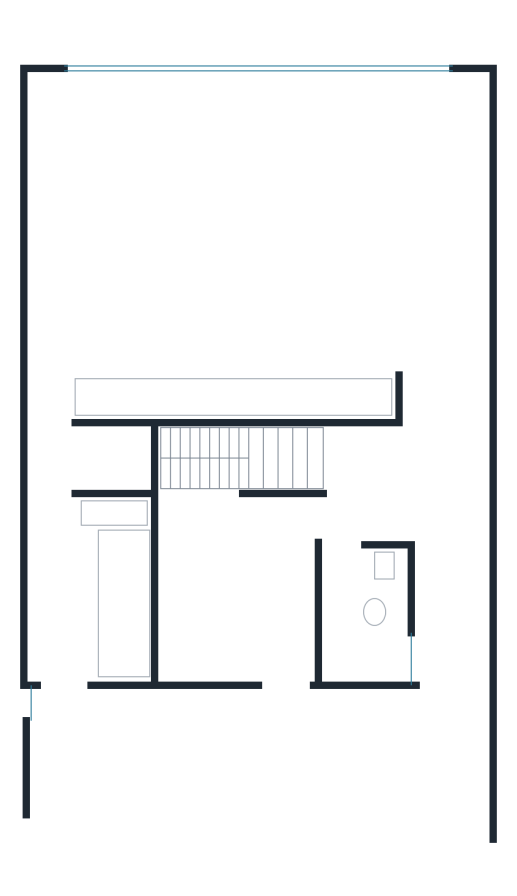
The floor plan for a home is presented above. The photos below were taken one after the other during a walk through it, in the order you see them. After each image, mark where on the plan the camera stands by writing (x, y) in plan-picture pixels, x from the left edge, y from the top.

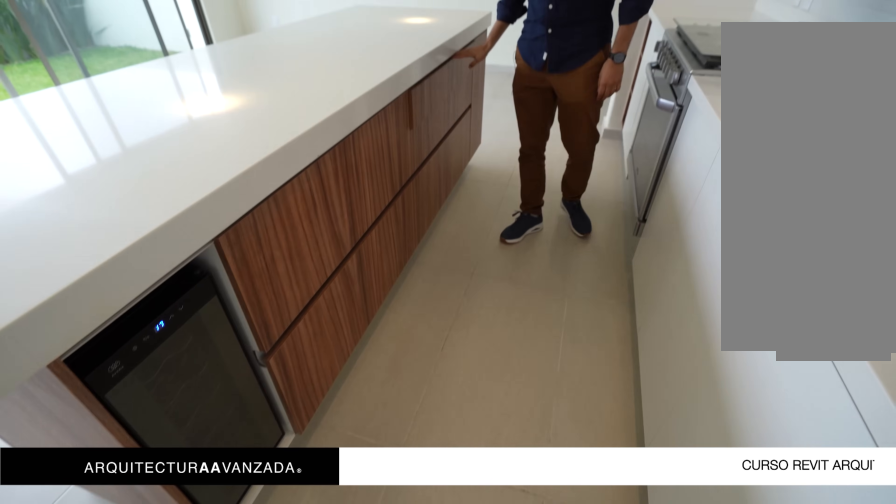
(91, 351)
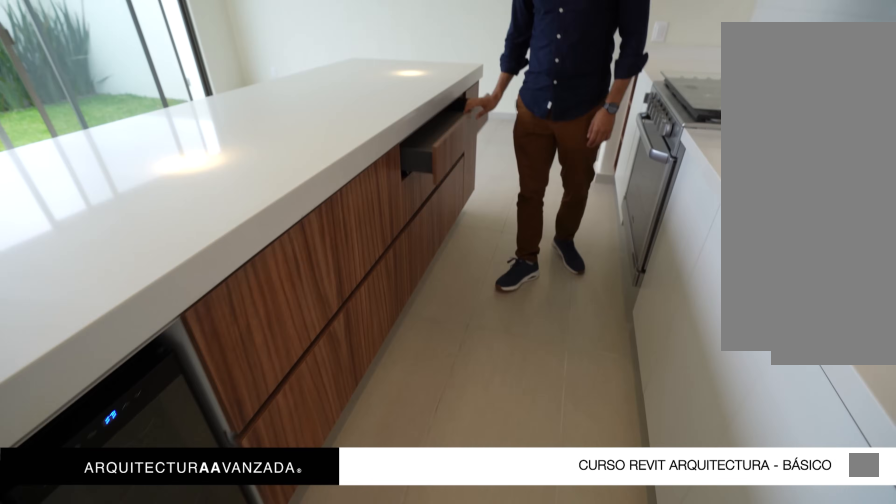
(91, 351)
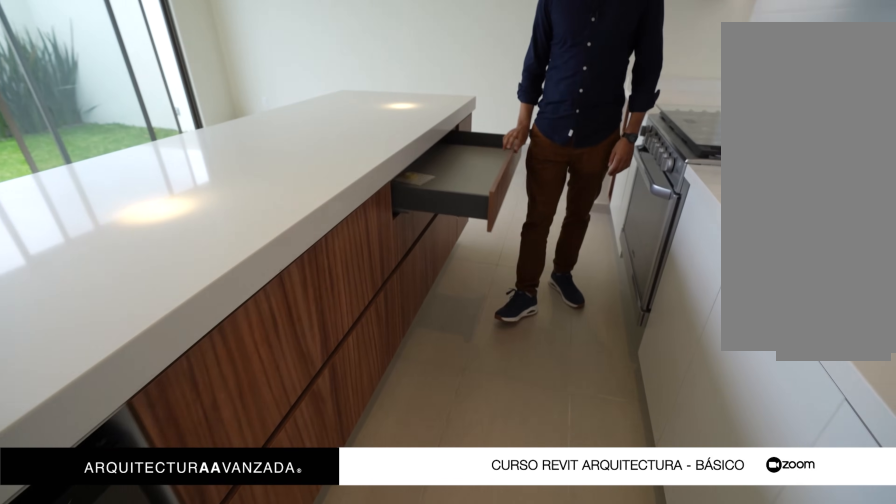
(93, 352)
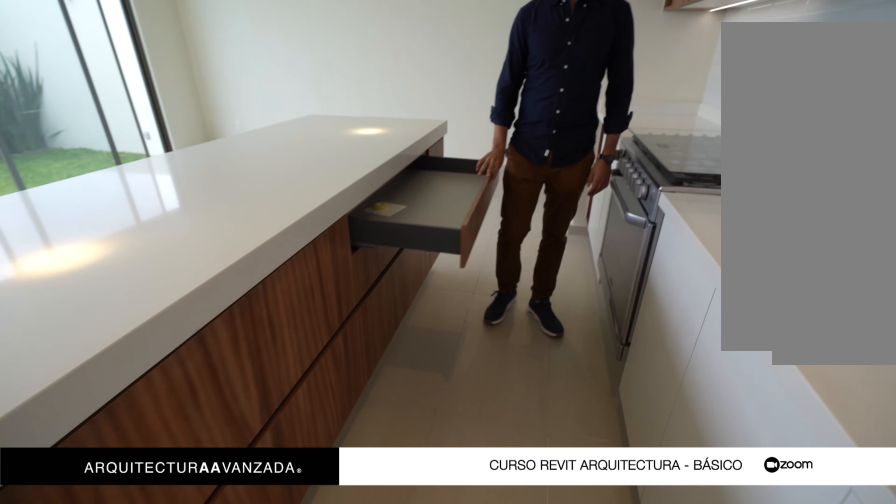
(139, 352)
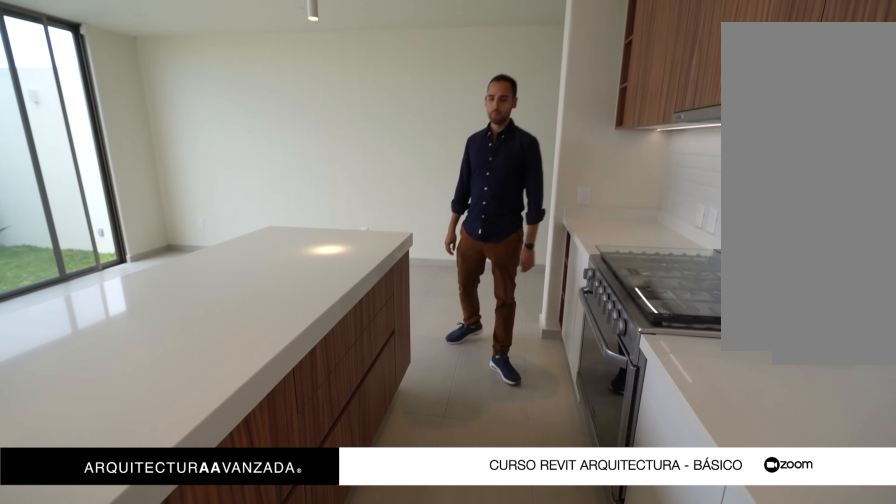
(151, 346)
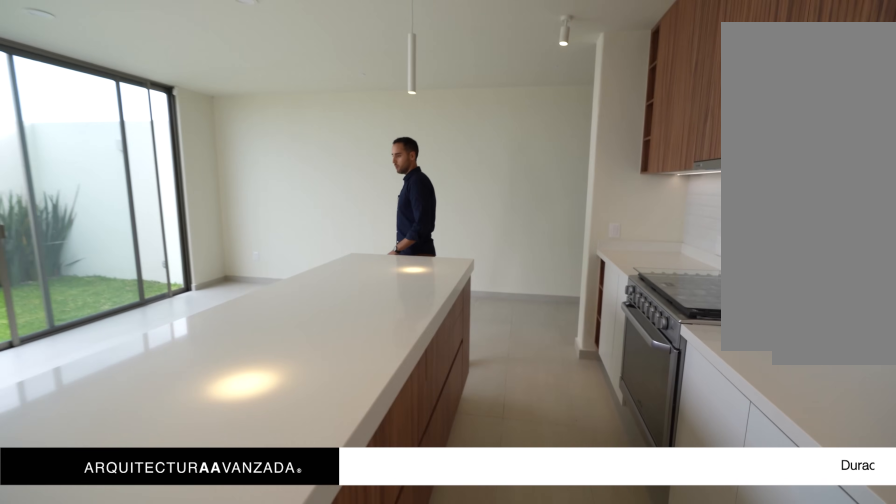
(157, 342)
